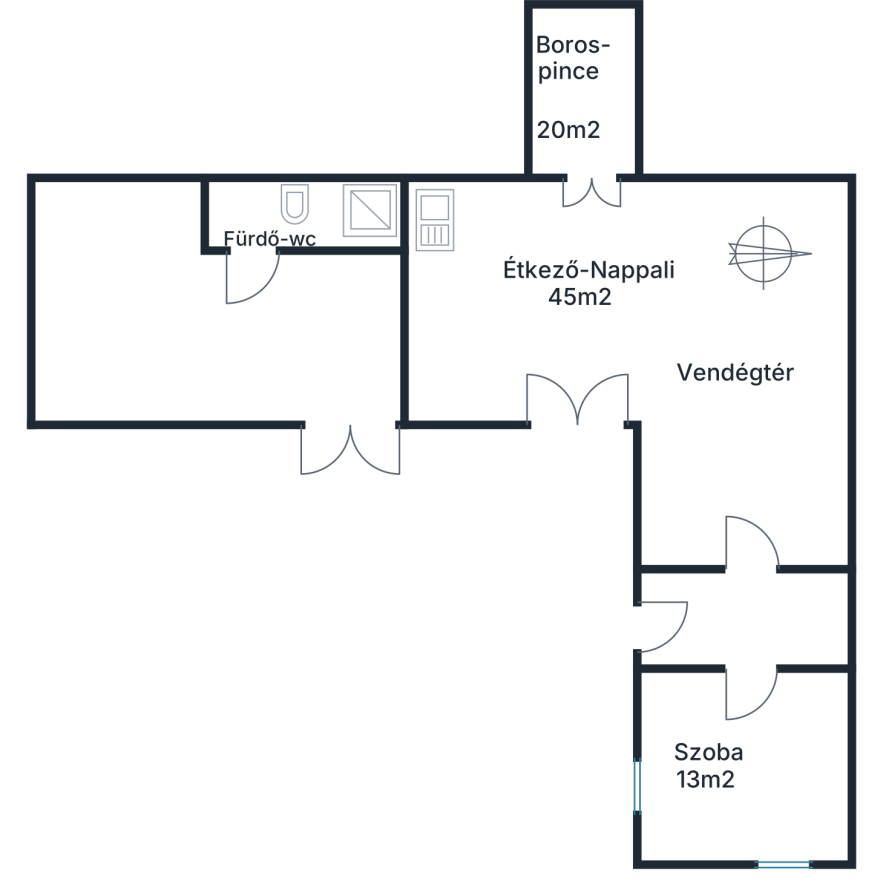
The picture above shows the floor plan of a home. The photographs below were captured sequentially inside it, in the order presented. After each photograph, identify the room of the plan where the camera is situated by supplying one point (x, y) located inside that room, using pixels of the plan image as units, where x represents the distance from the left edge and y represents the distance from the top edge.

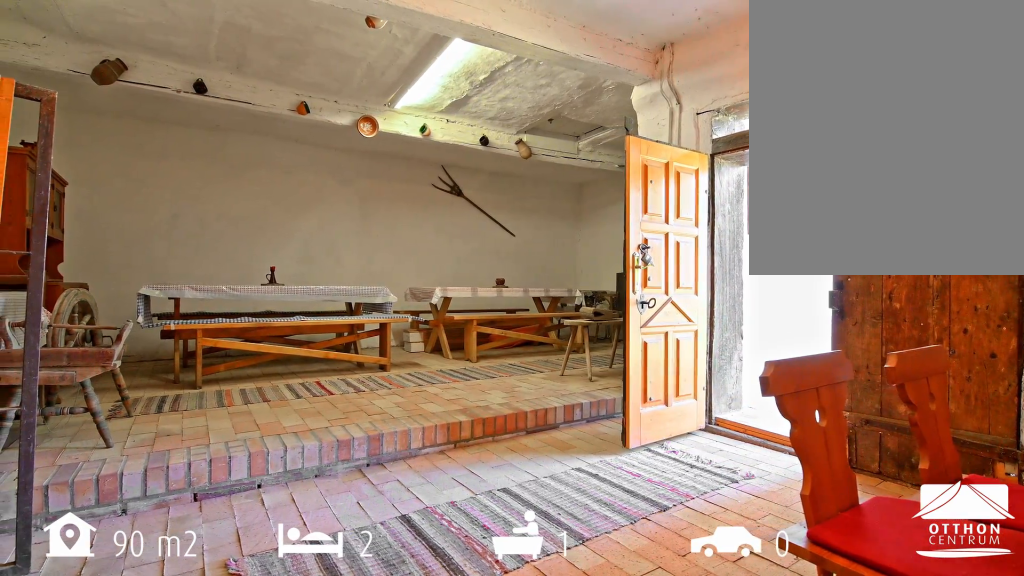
(574, 303)
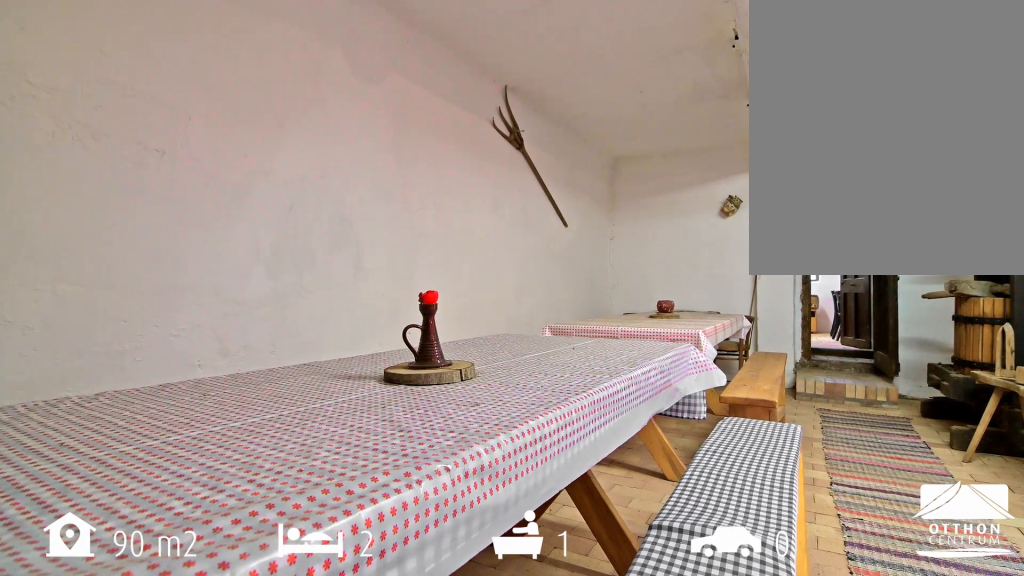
(754, 368)
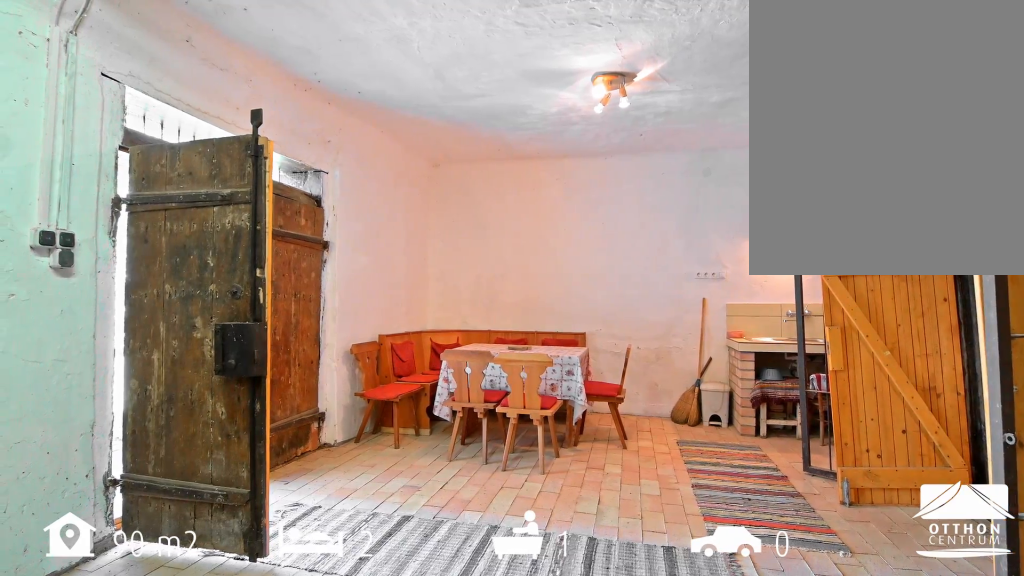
(754, 368)
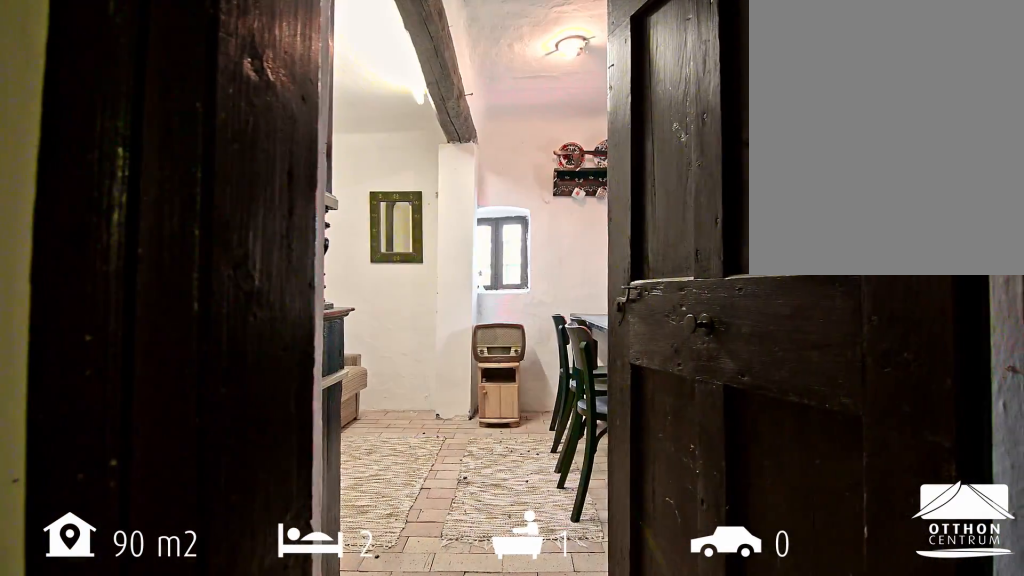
(744, 765)
